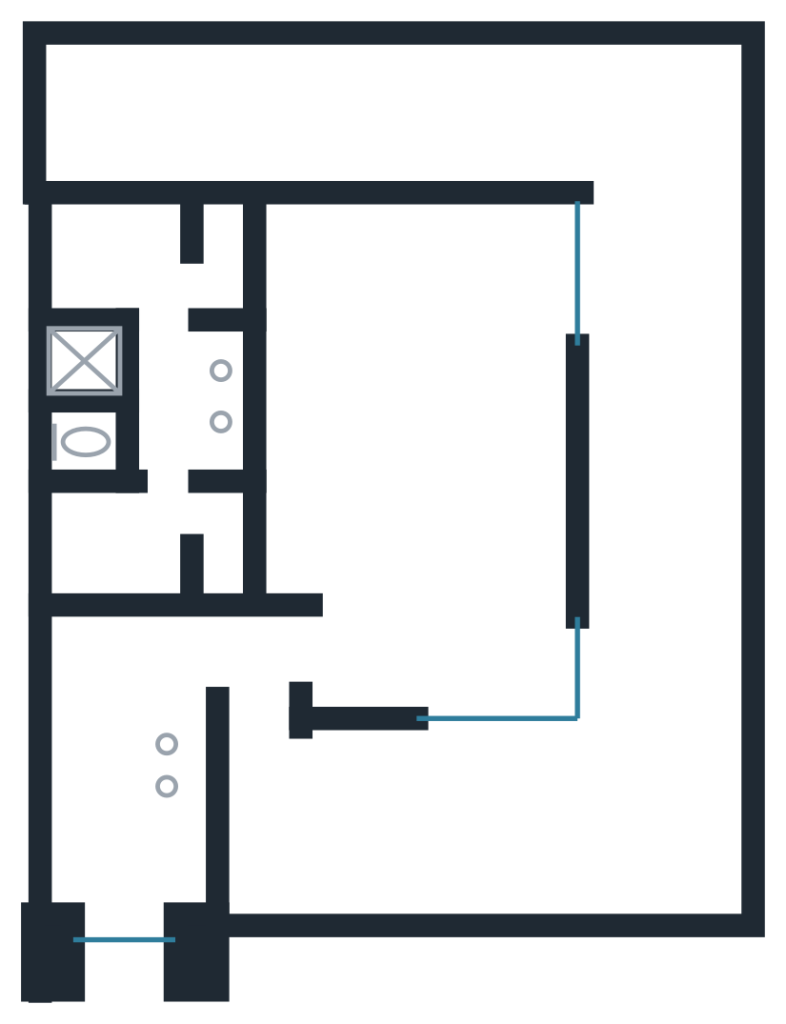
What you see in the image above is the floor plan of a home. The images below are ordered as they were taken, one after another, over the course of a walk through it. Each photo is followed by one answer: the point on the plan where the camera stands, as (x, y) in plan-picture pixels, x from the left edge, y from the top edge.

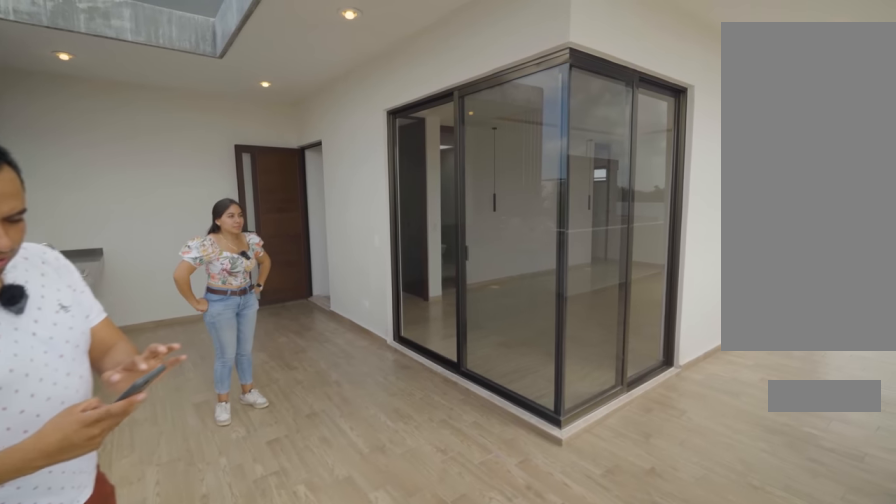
(528, 789)
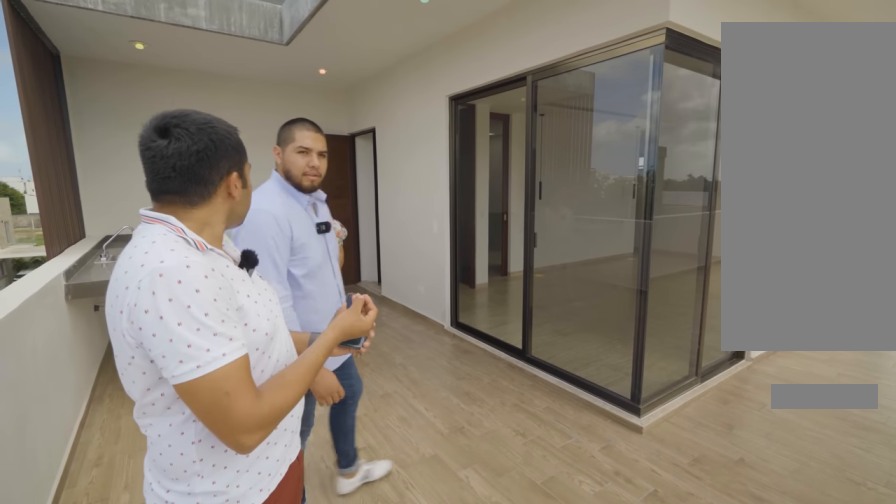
(631, 791)
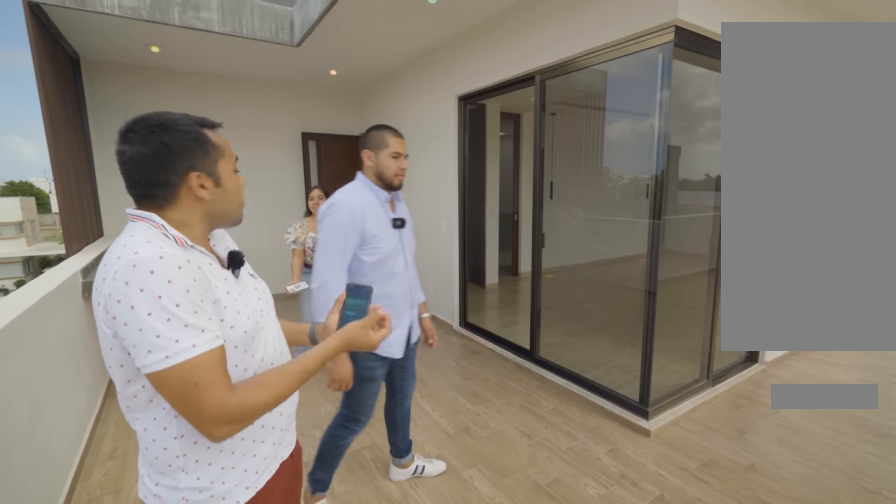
(631, 791)
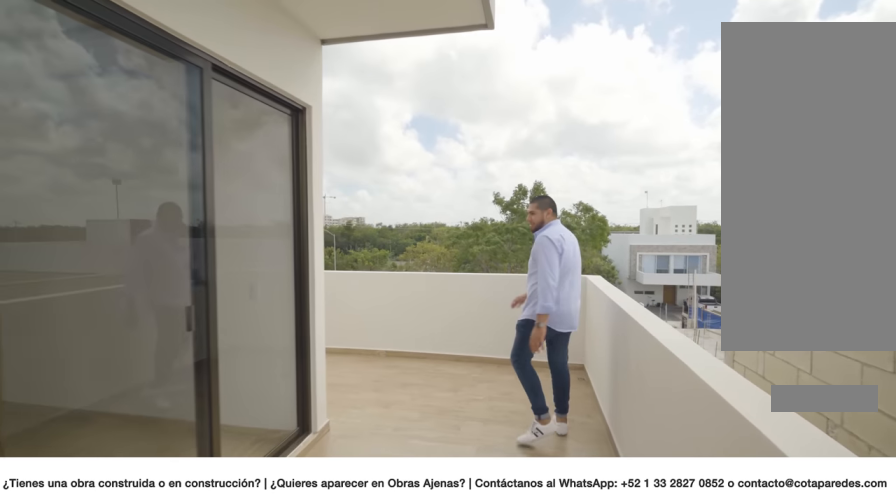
(666, 306)
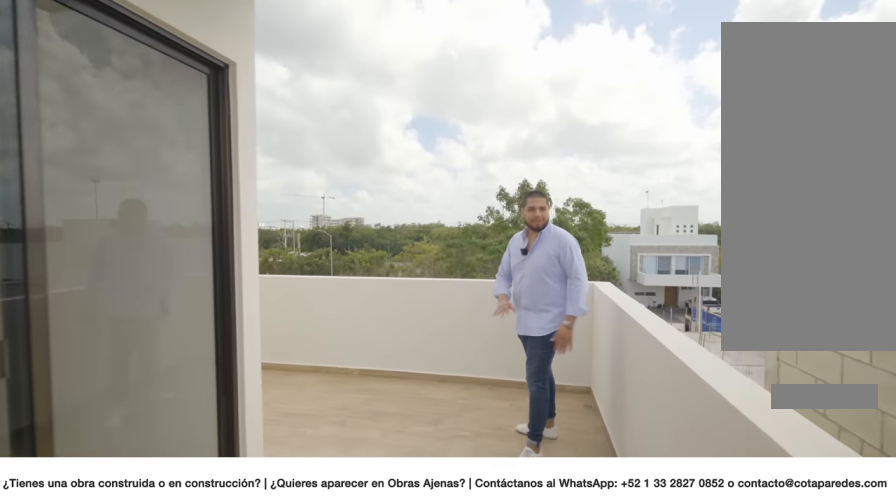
(659, 217)
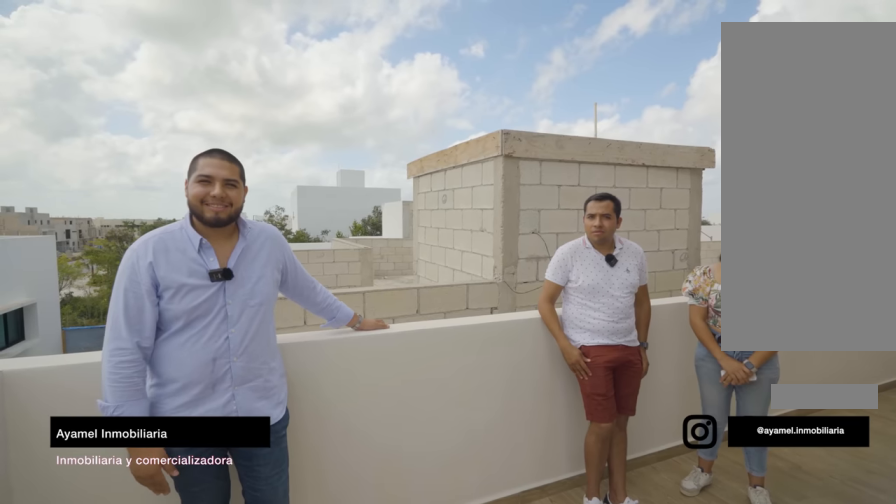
(609, 115)
